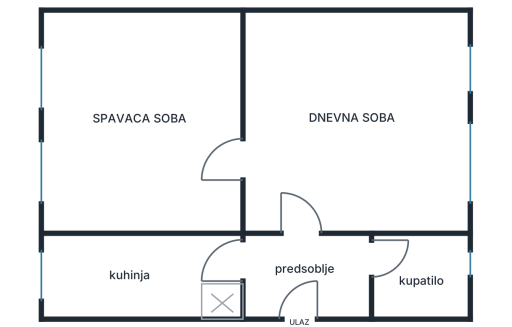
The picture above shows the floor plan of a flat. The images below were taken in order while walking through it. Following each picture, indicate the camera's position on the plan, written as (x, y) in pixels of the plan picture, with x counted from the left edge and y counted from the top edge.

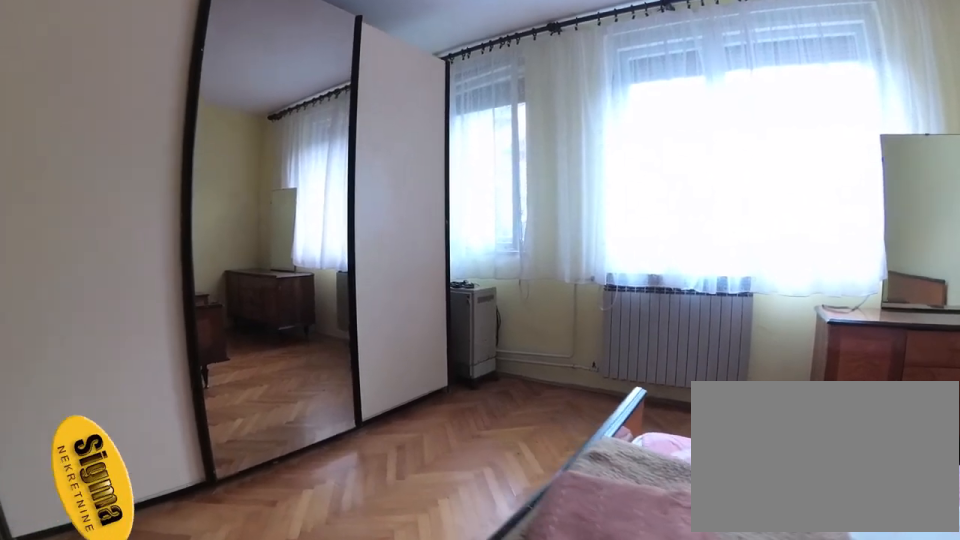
(196, 106)
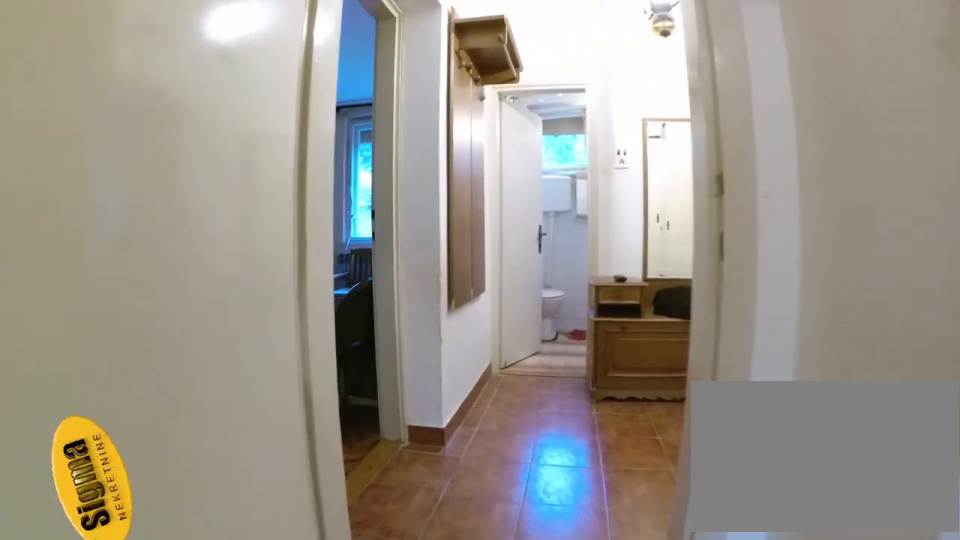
(188, 253)
